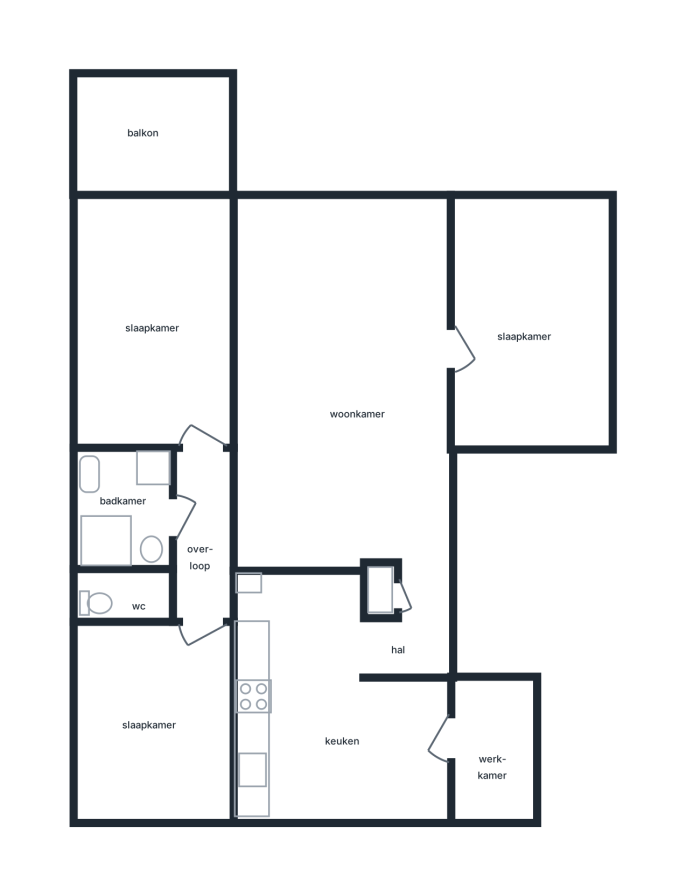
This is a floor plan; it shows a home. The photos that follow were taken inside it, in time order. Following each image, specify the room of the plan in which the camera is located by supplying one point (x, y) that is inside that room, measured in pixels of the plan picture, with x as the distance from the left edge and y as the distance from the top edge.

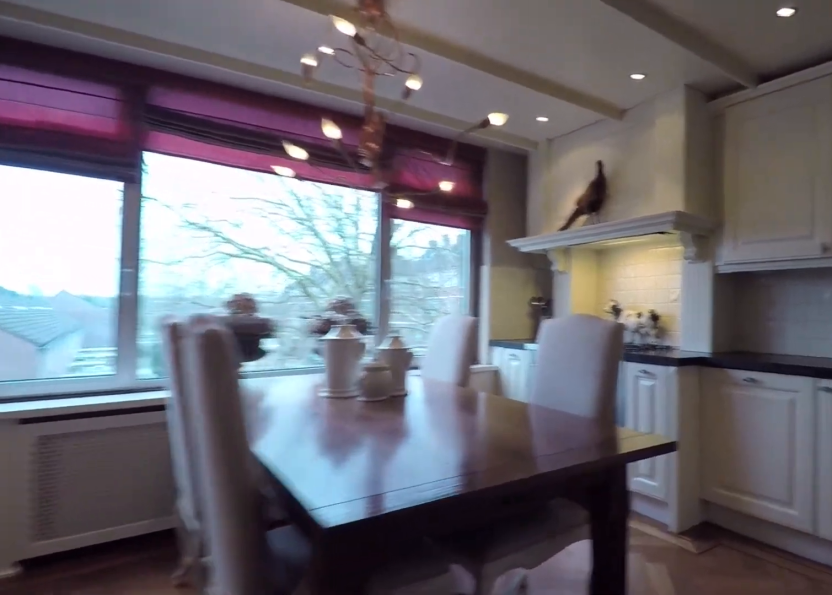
(341, 698)
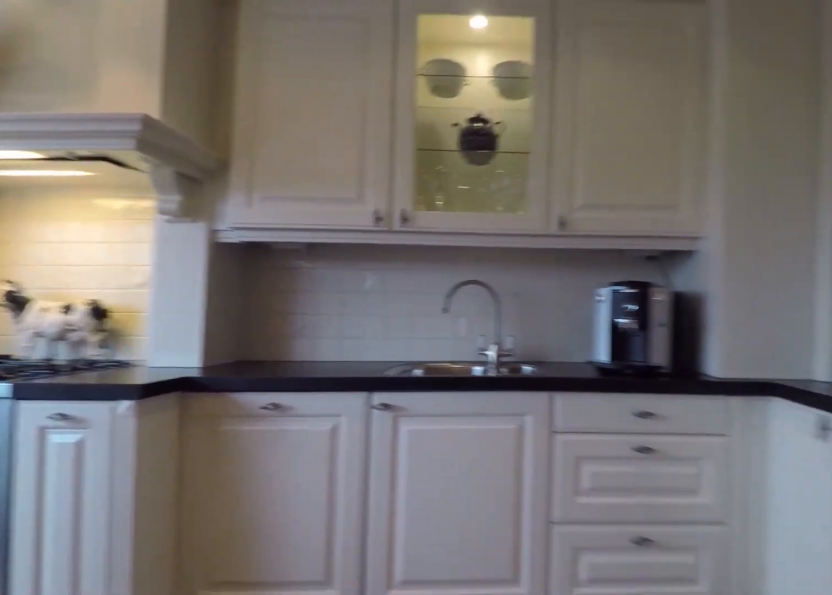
(341, 698)
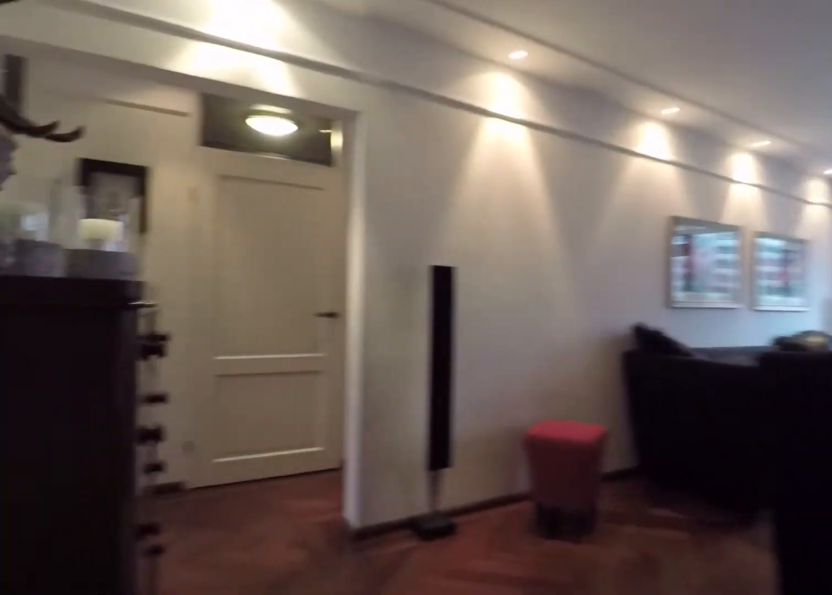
(342, 382)
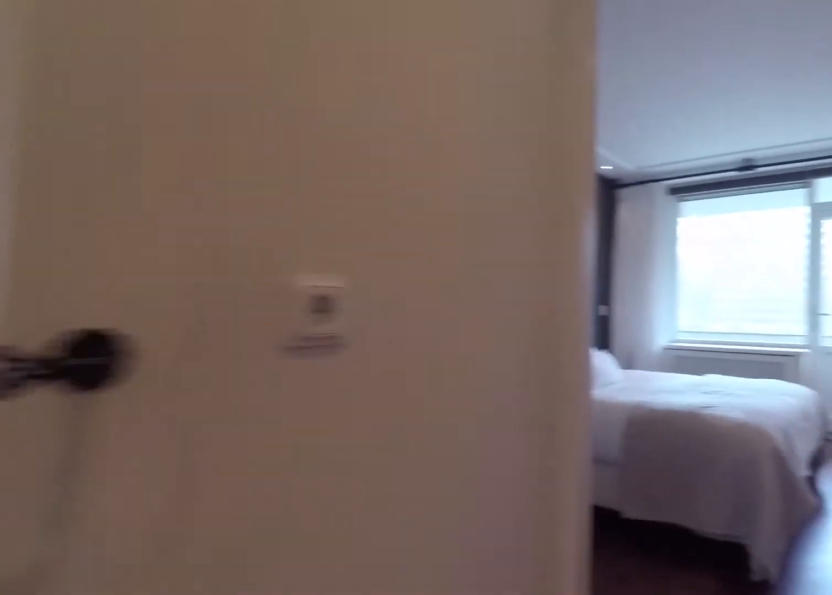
(203, 537)
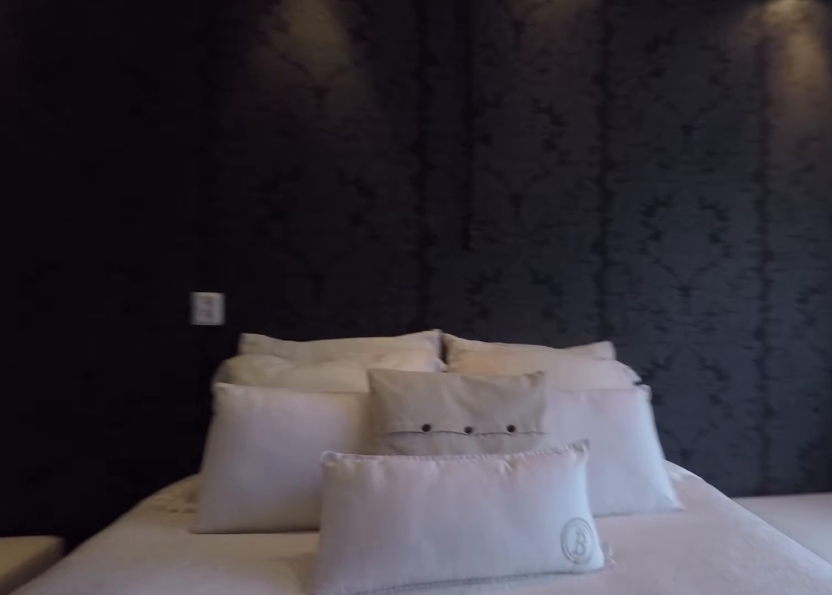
(156, 324)
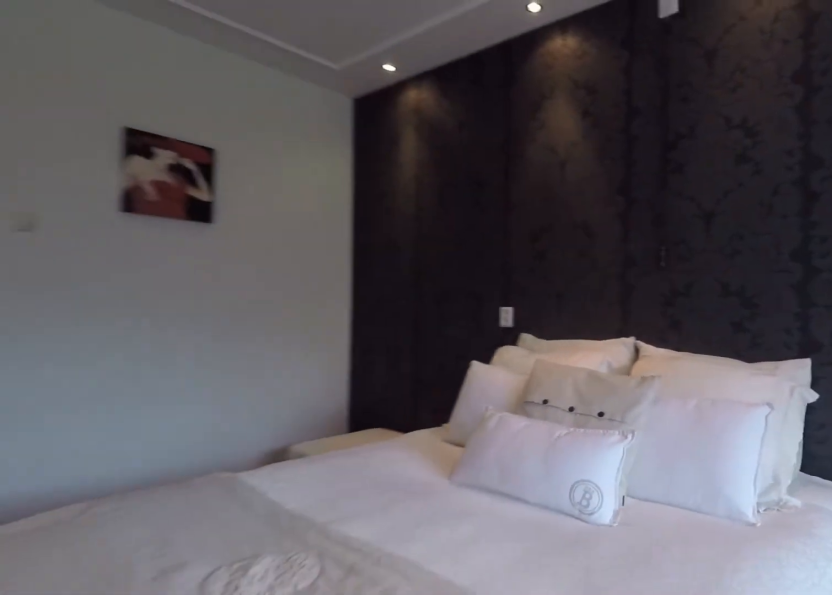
(156, 324)
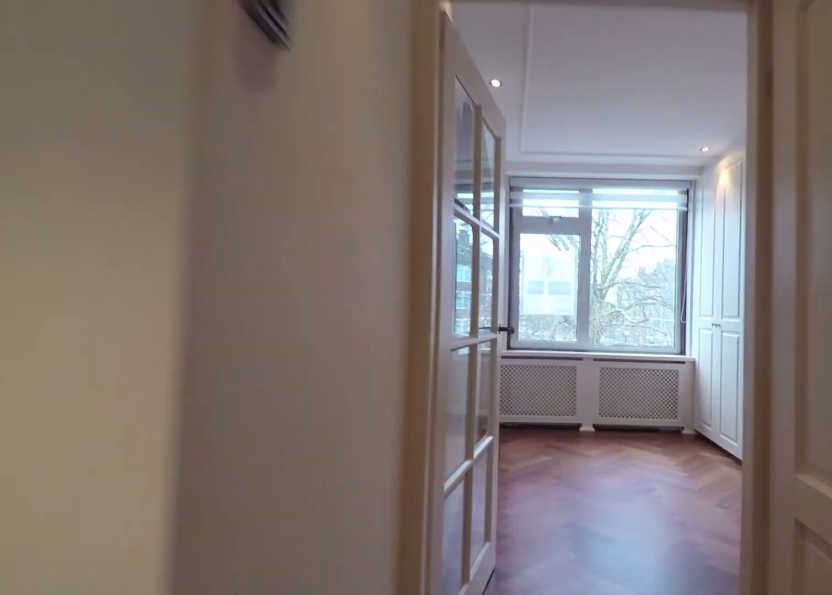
(203, 537)
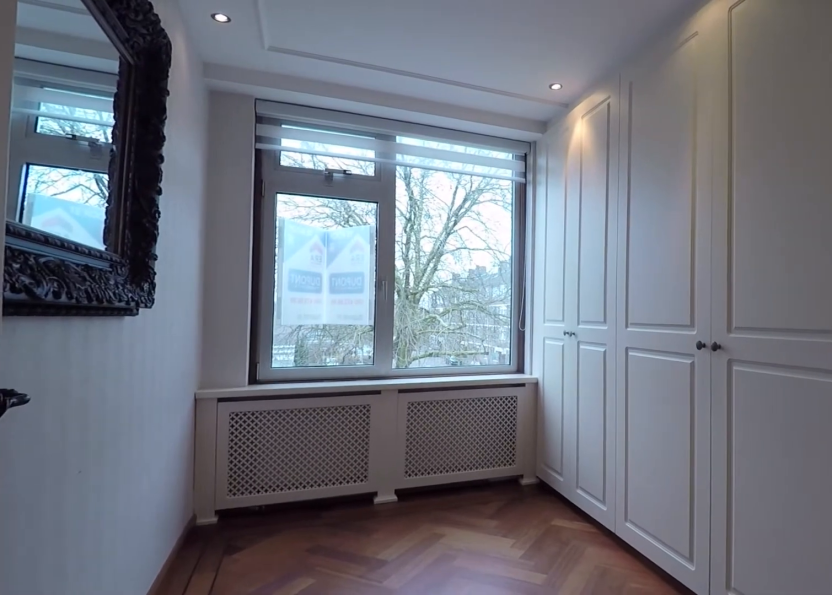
(156, 720)
